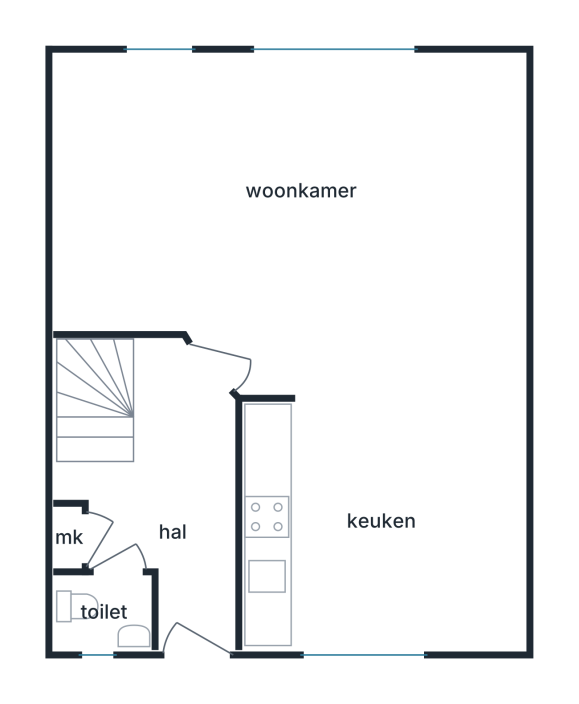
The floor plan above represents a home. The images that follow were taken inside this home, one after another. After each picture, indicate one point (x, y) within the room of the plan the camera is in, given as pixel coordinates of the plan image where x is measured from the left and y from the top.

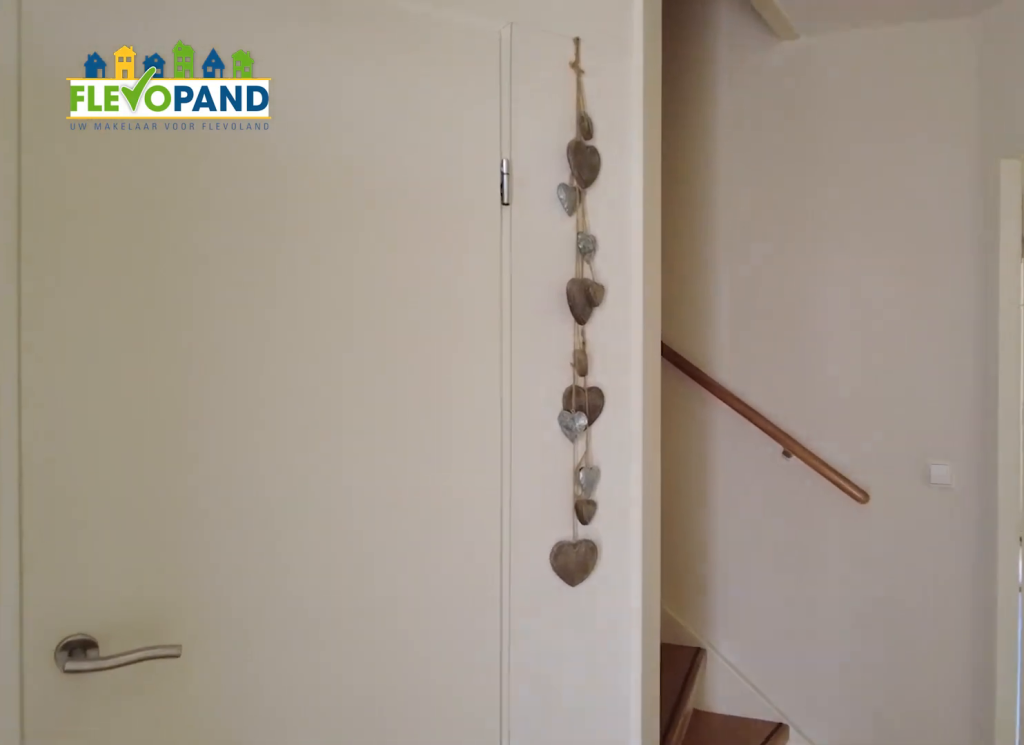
(171, 498)
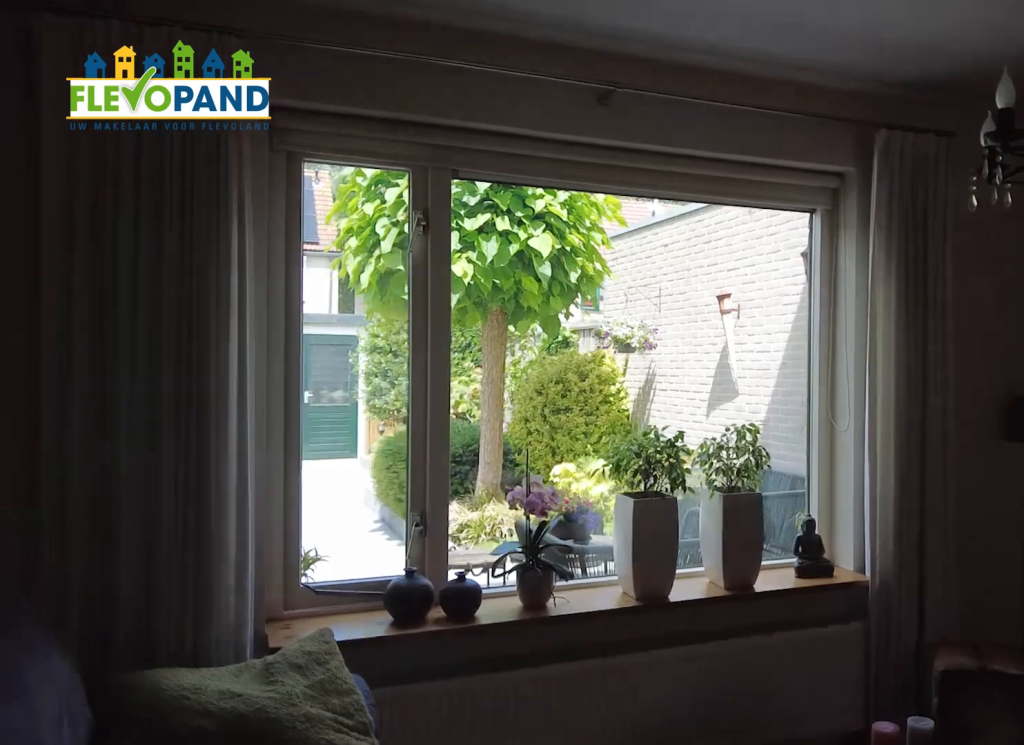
(192, 130)
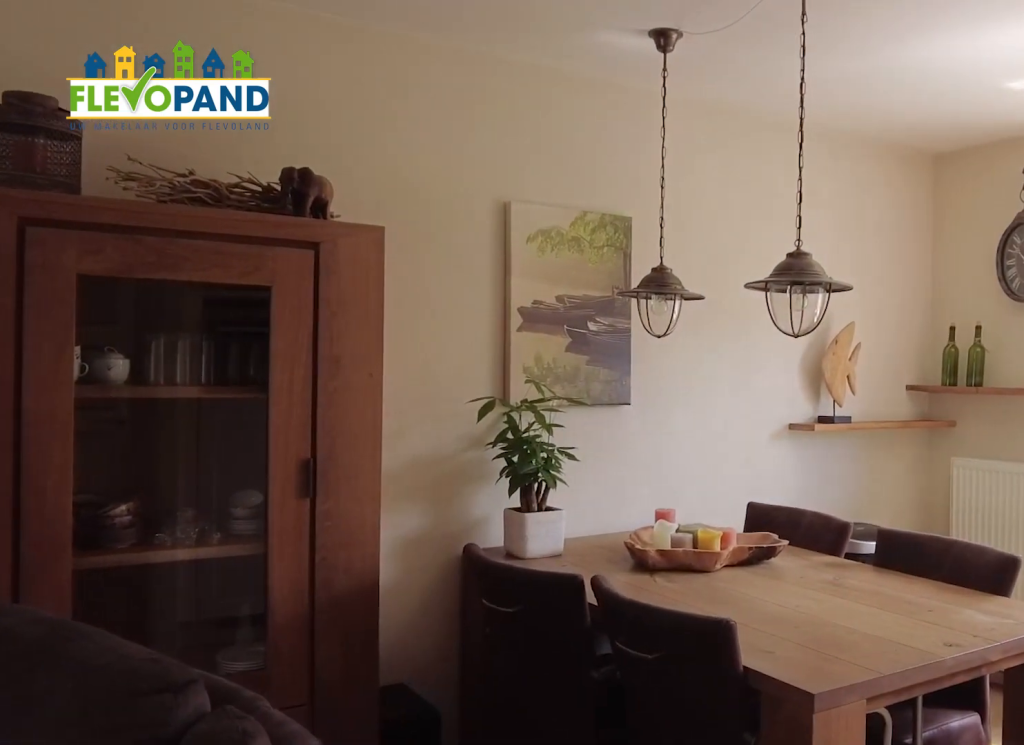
(192, 130)
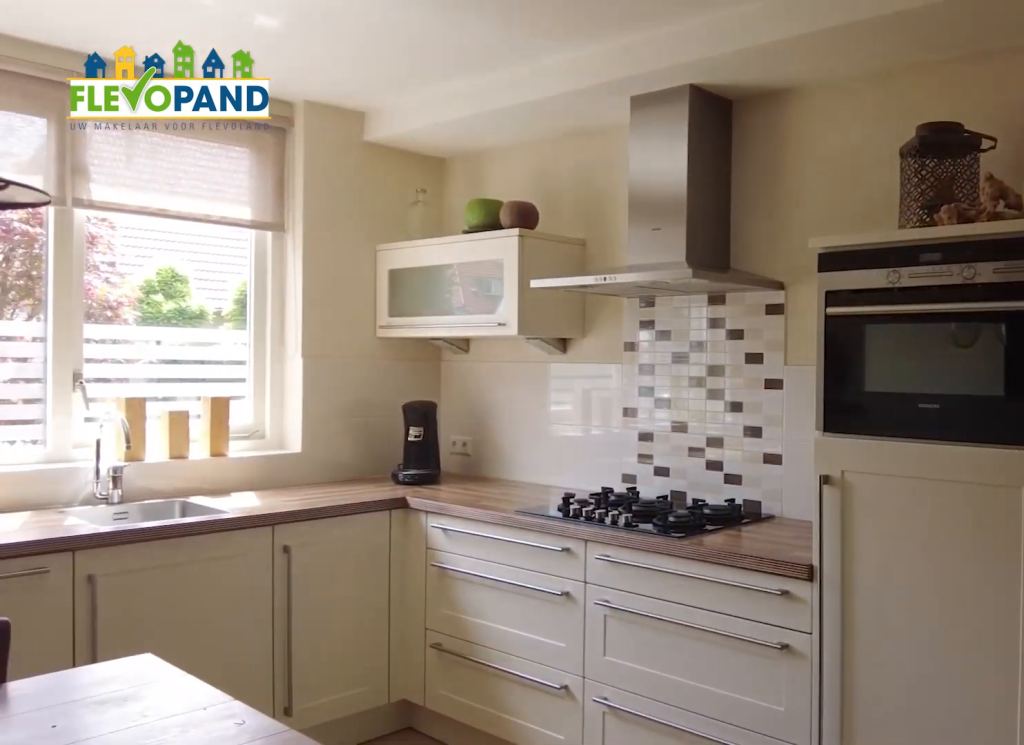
(382, 525)
